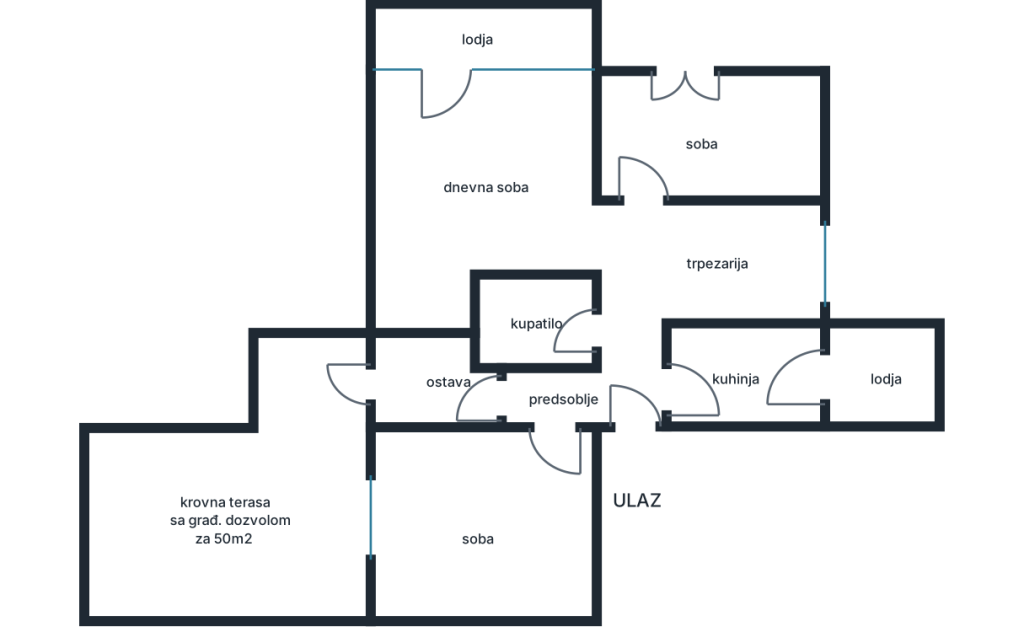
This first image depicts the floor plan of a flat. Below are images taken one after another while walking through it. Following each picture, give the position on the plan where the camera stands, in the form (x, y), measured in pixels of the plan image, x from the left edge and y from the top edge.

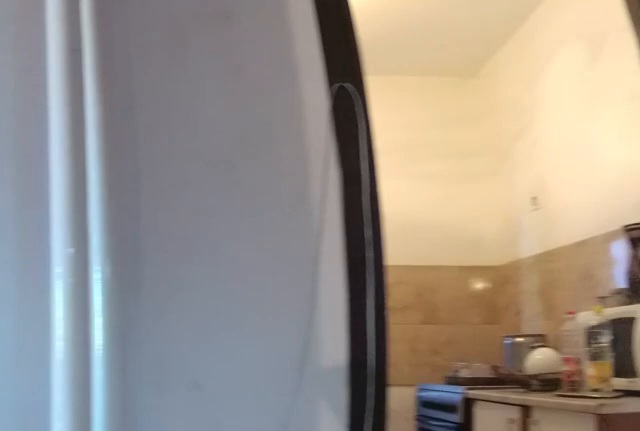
(609, 345)
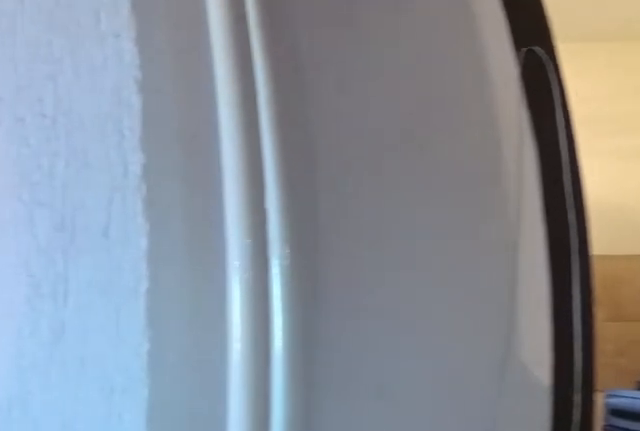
(614, 347)
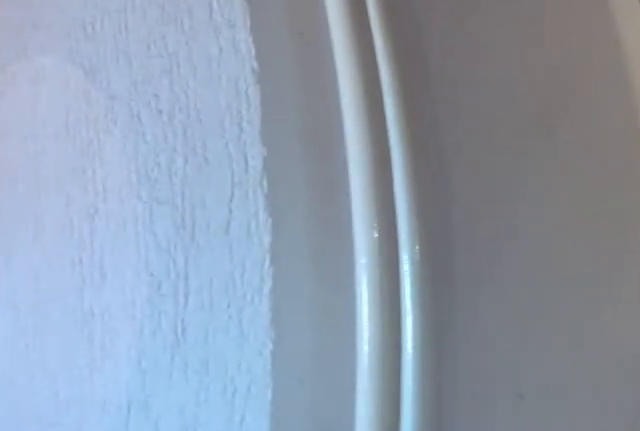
(619, 350)
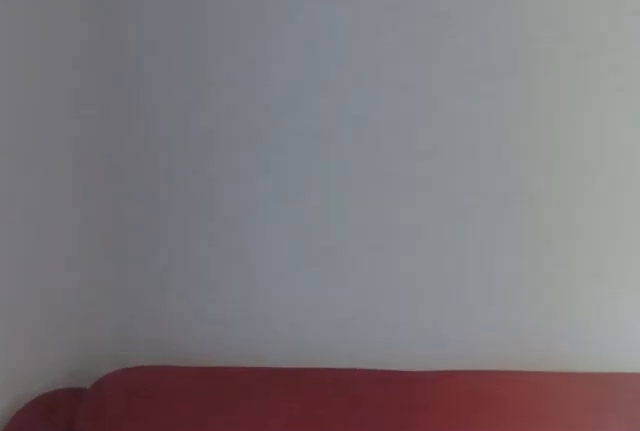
(689, 144)
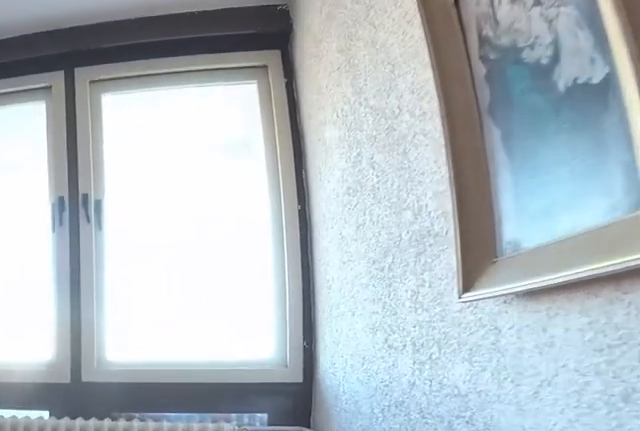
(569, 226)
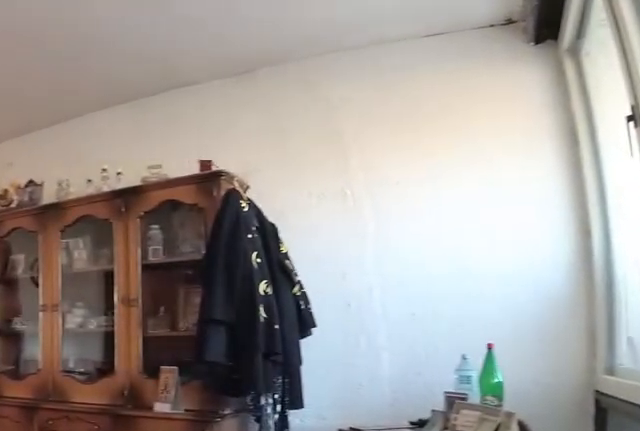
(571, 88)
